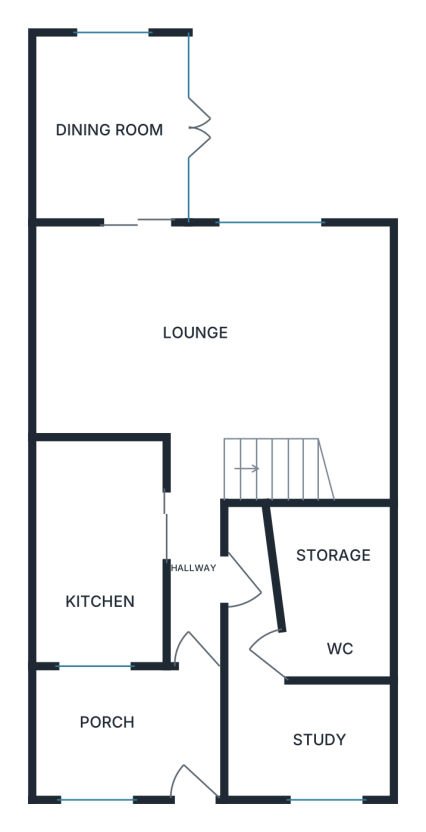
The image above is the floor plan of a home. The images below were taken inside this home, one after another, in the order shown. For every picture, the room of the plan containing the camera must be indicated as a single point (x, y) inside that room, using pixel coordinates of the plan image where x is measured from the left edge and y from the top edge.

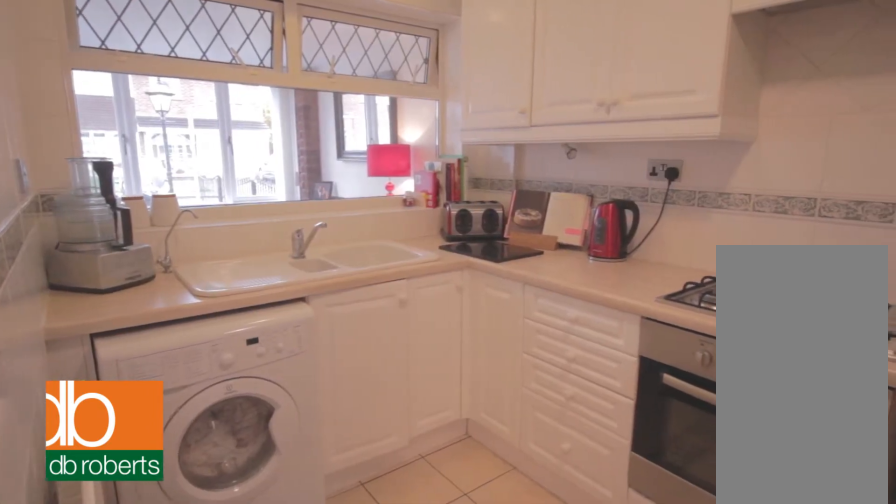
(101, 550)
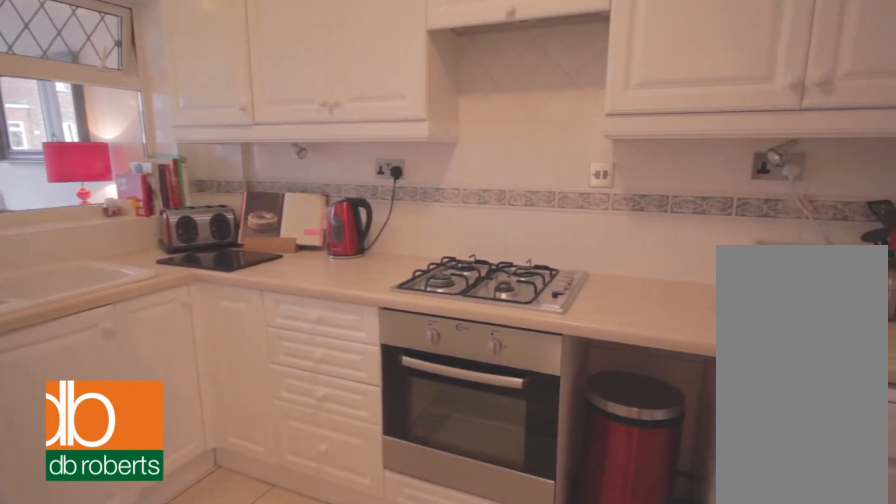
(101, 550)
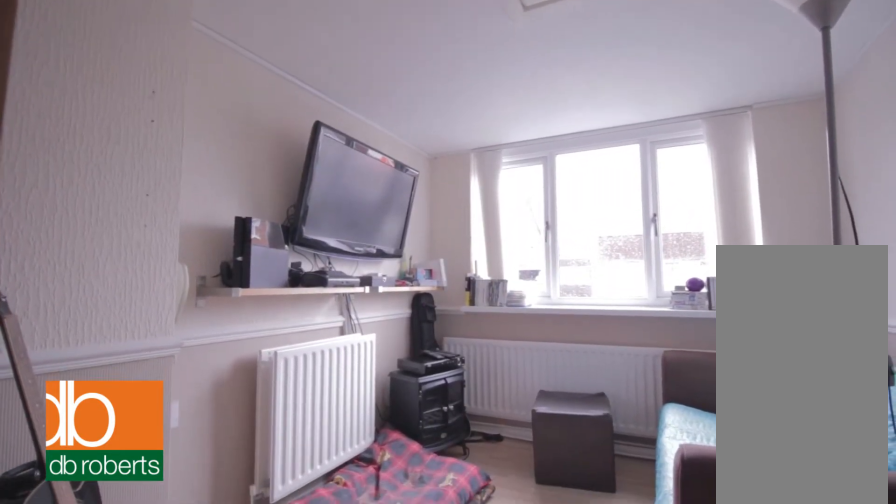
(290, 696)
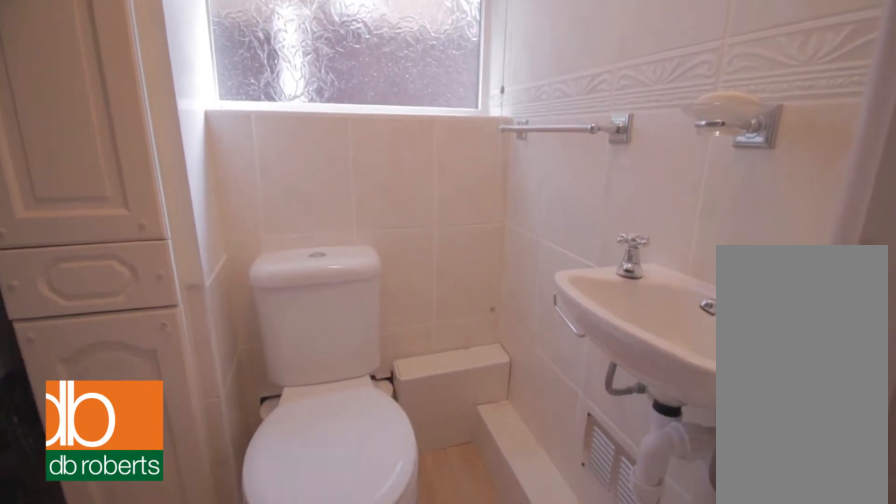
(333, 588)
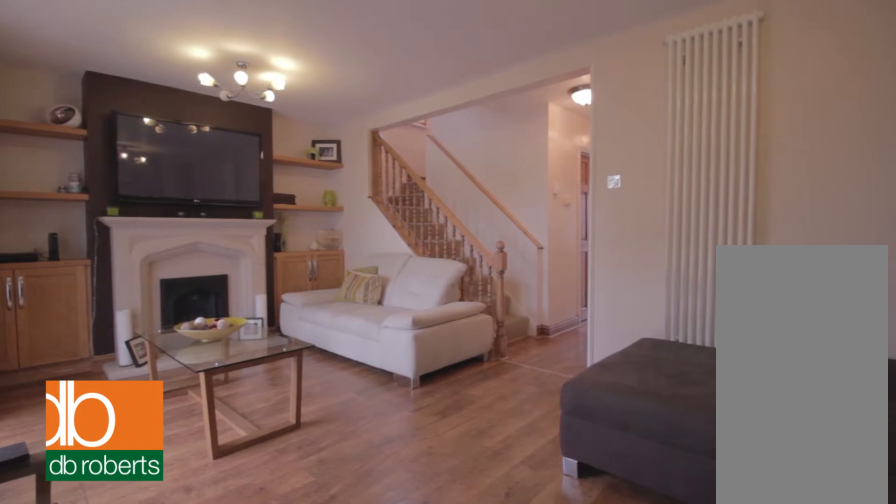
(211, 362)
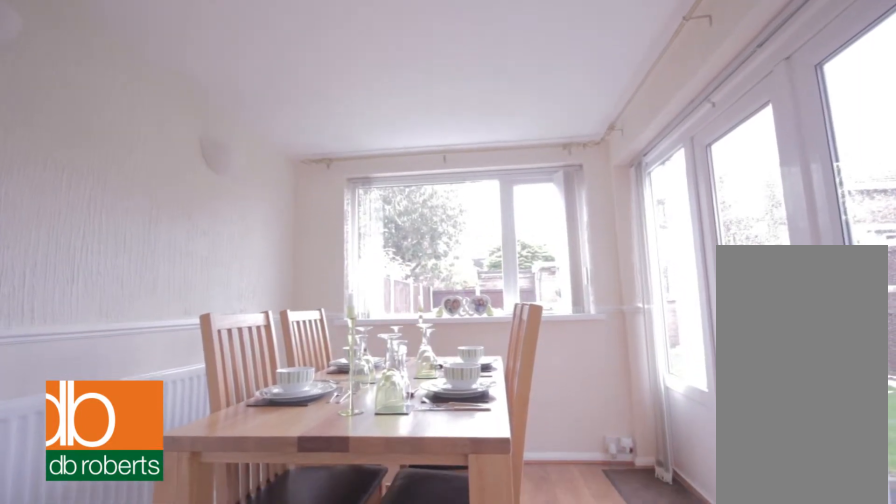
(111, 130)
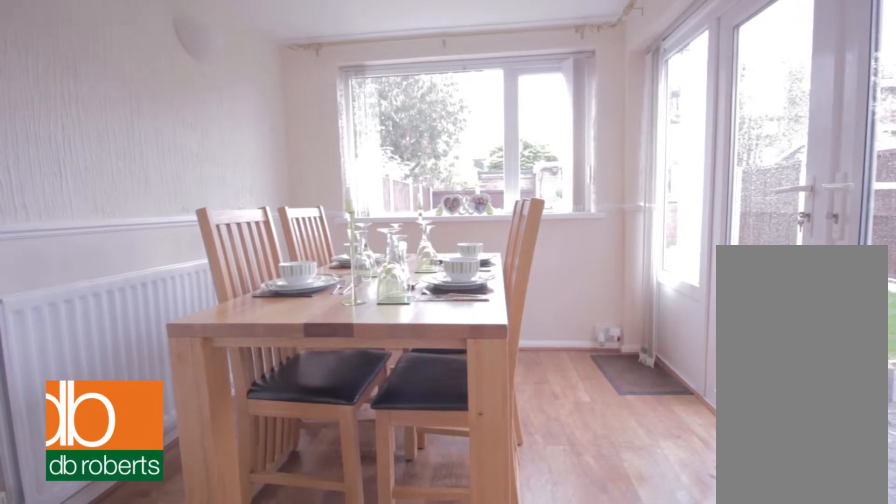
(111, 130)
